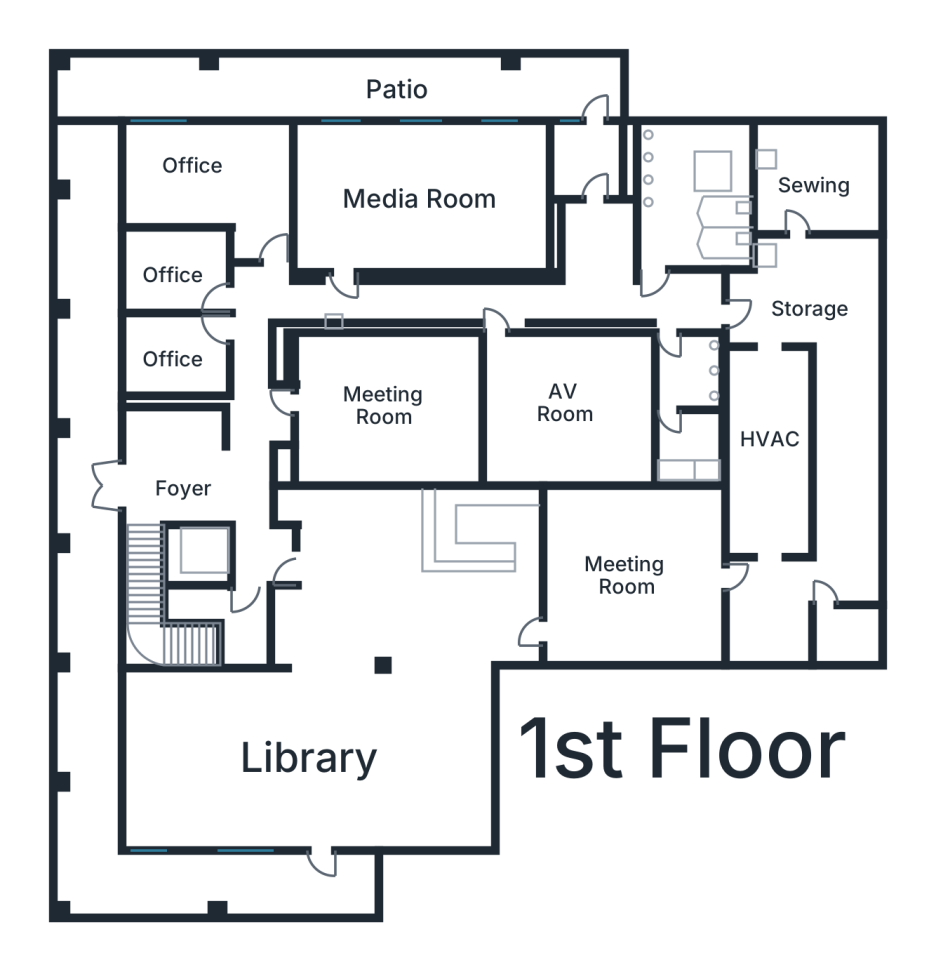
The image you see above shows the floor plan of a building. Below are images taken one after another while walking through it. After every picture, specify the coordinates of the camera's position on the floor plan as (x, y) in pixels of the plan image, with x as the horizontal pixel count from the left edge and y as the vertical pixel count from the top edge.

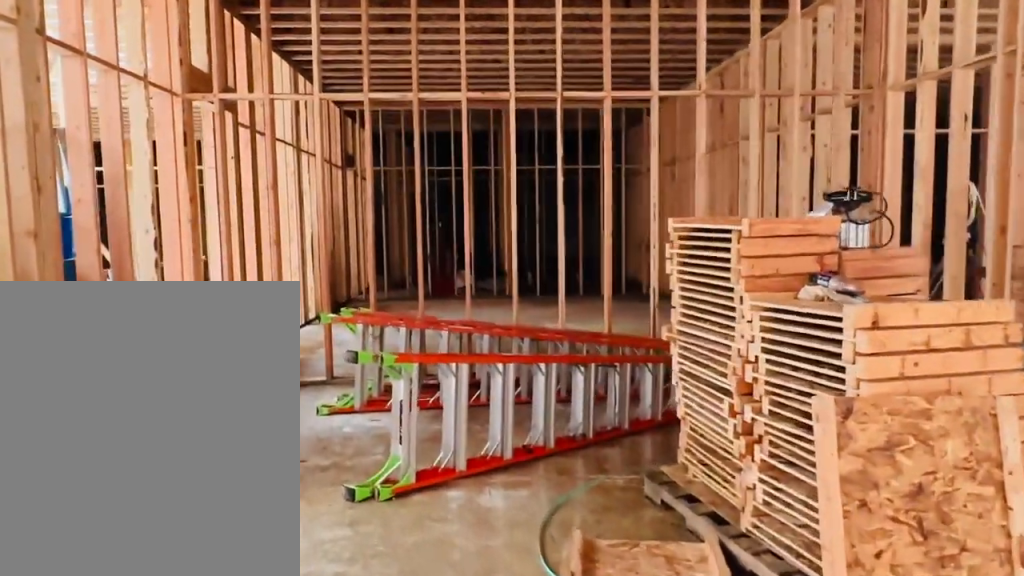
(313, 390)
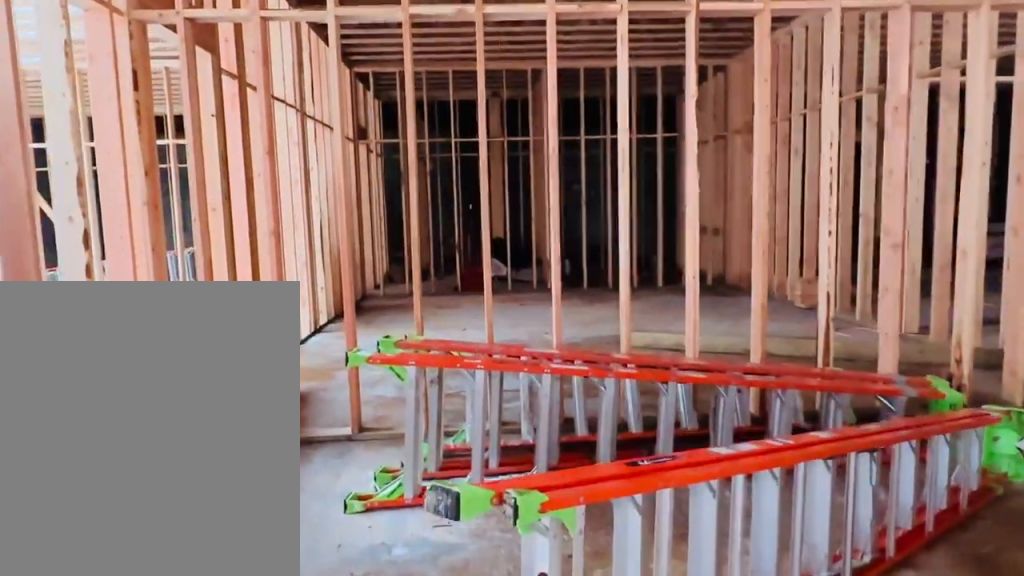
(364, 392)
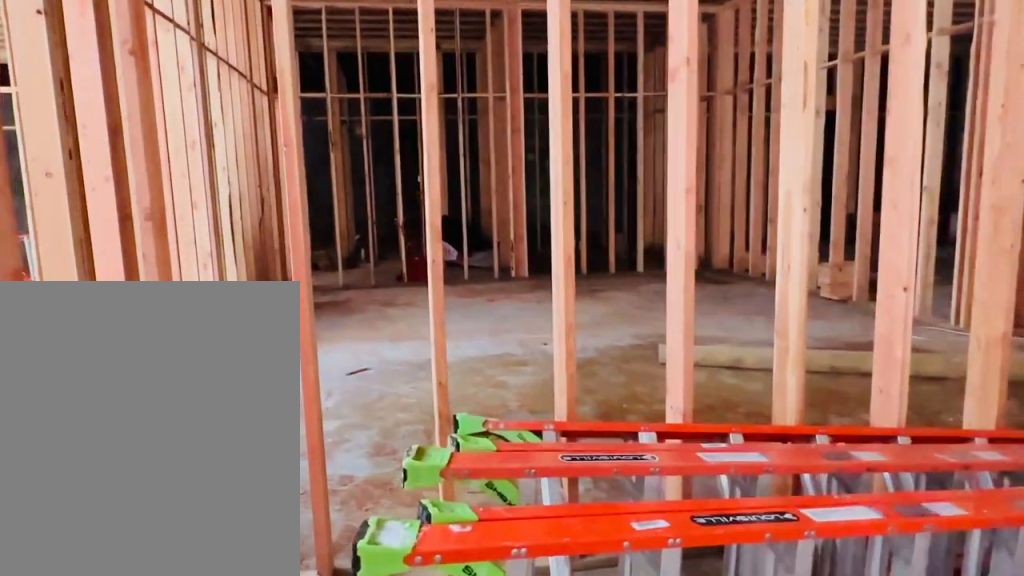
(415, 392)
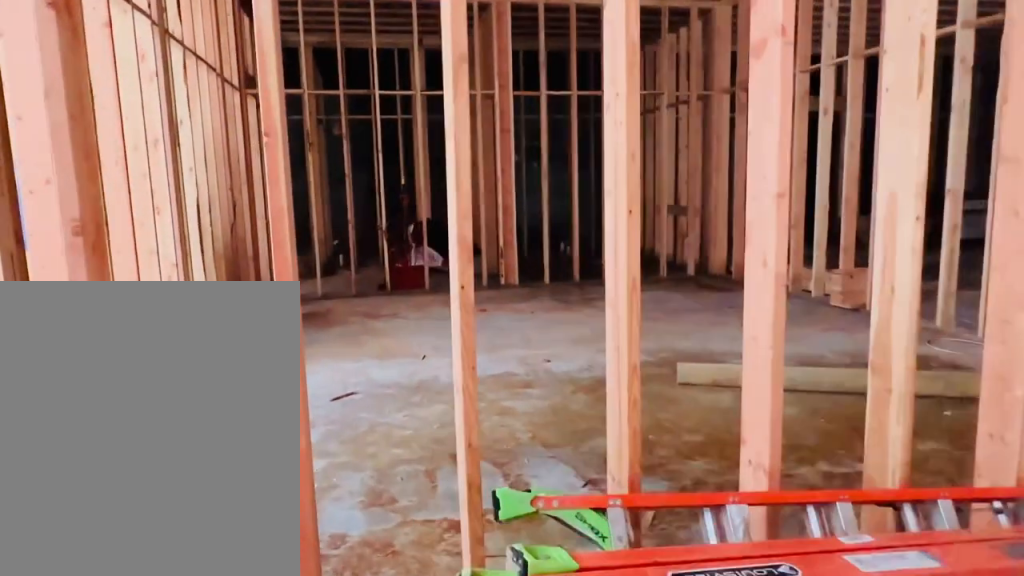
(428, 390)
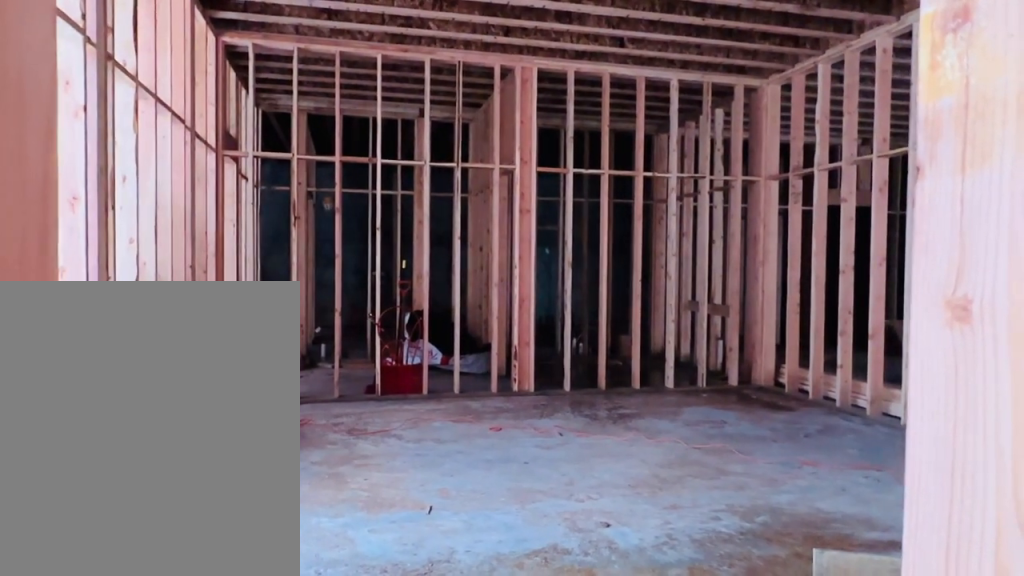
(458, 388)
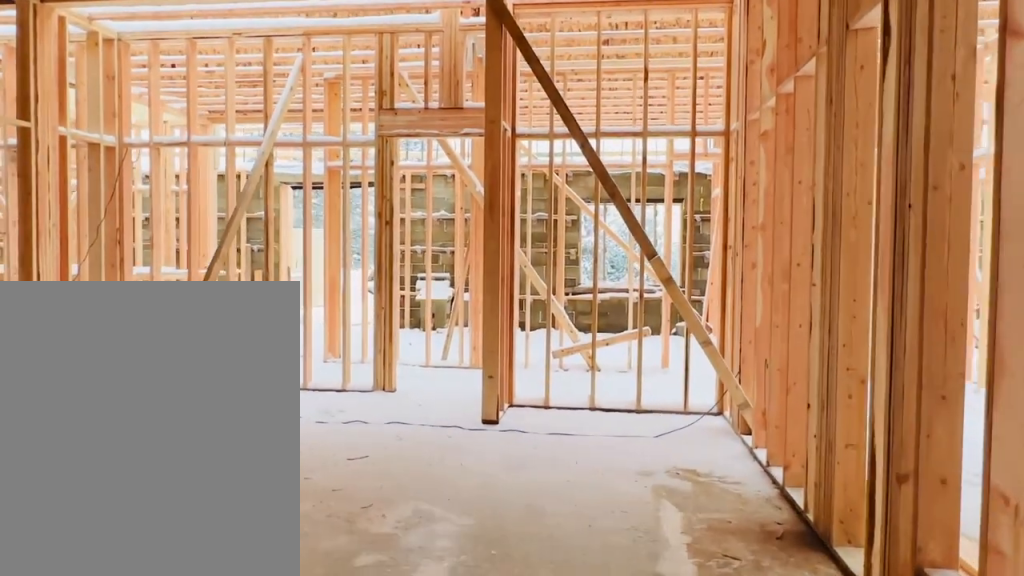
(447, 389)
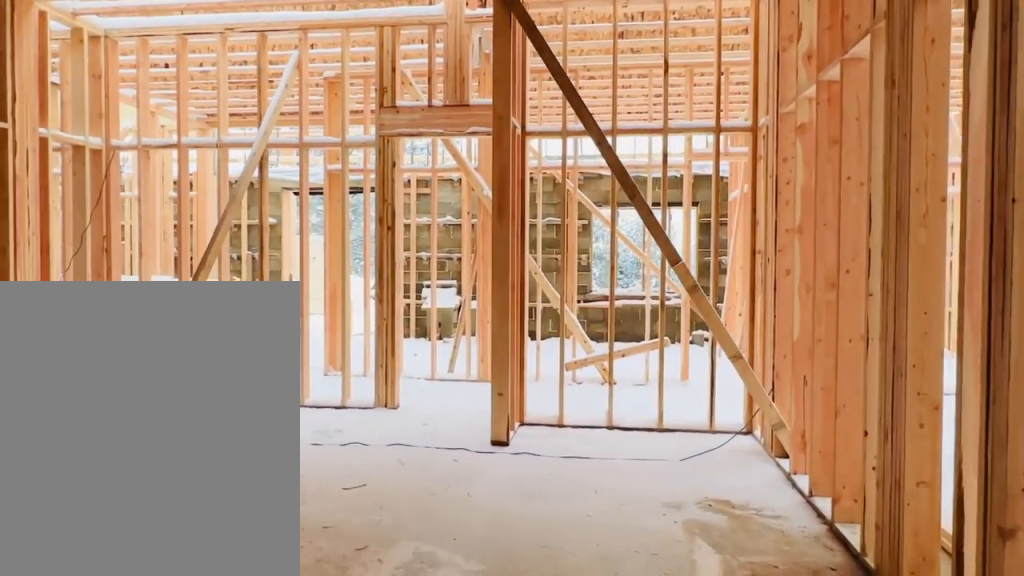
(438, 388)
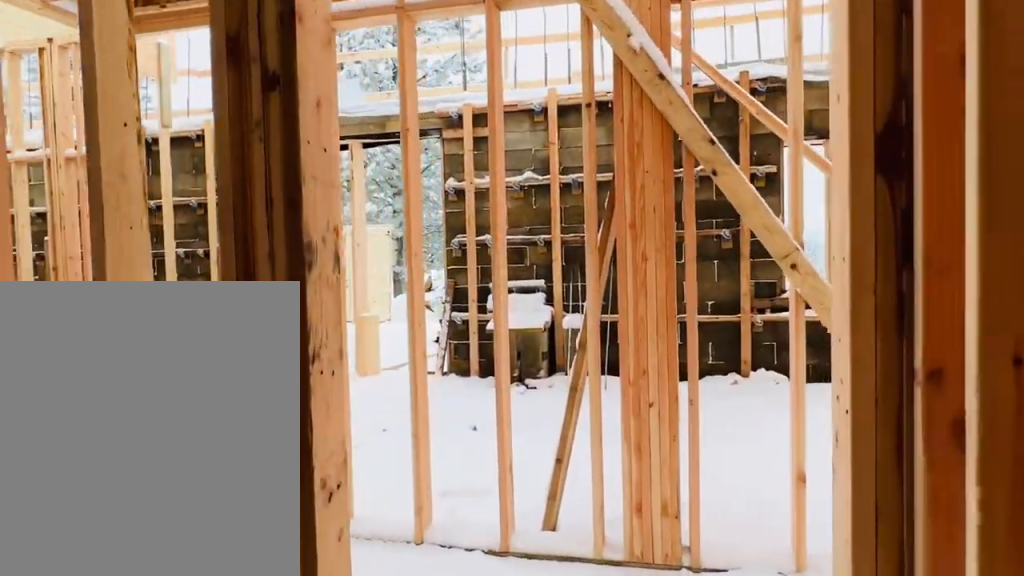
(276, 389)
